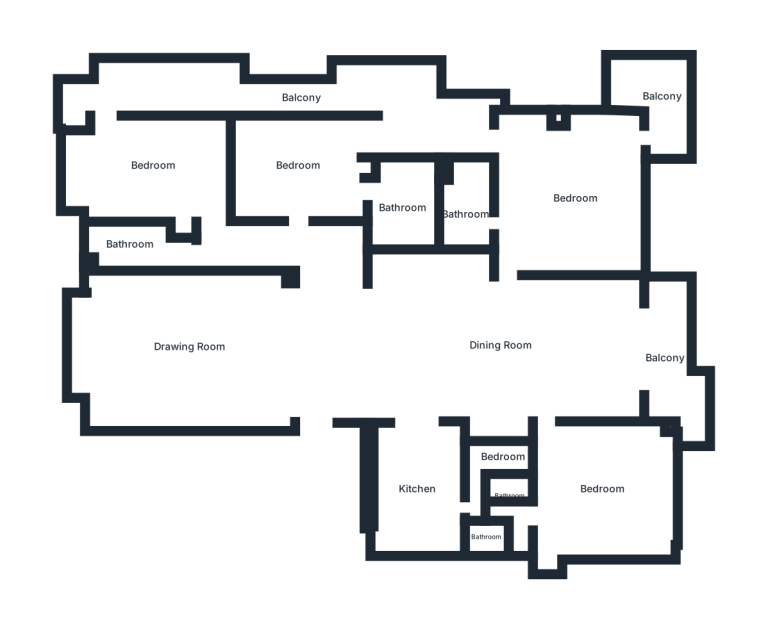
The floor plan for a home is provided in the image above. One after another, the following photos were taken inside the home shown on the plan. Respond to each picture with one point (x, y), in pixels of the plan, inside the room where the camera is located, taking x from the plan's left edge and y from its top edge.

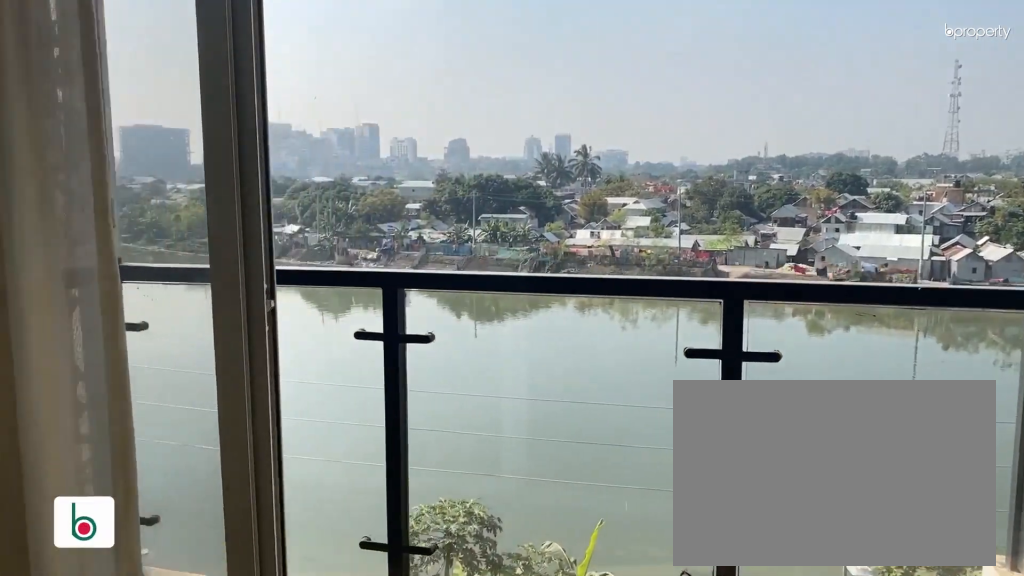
(666, 357)
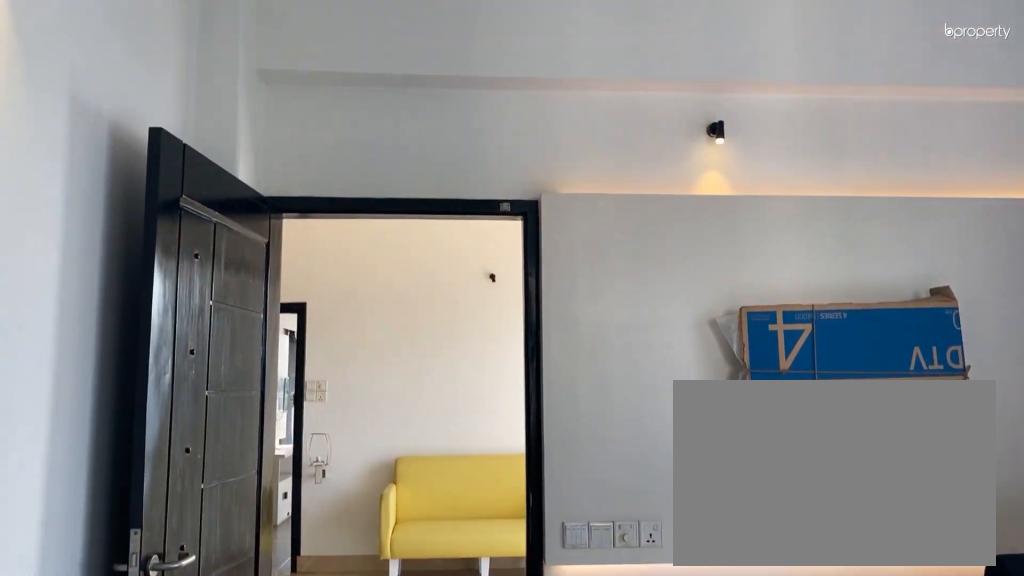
(598, 490)
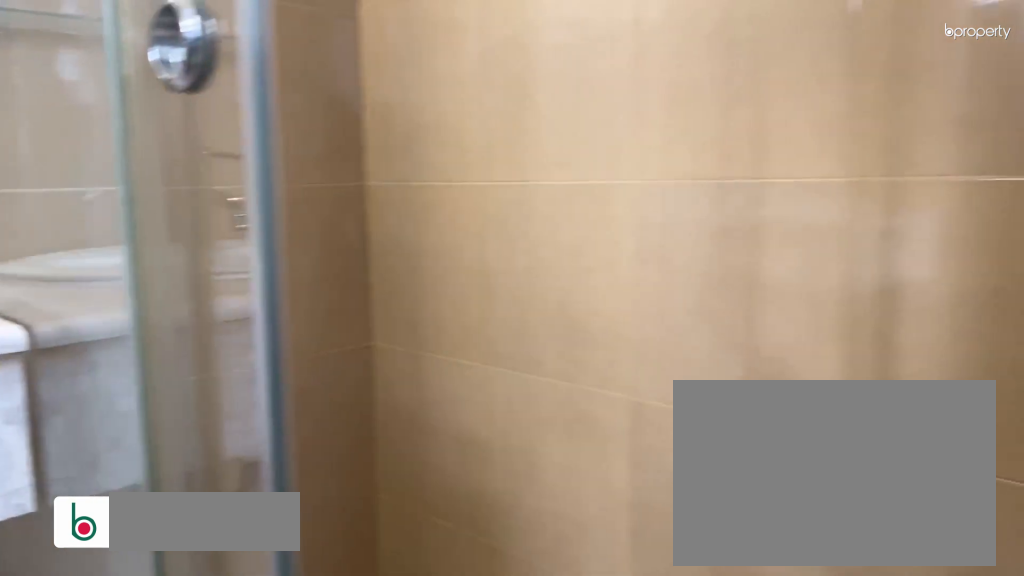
(509, 498)
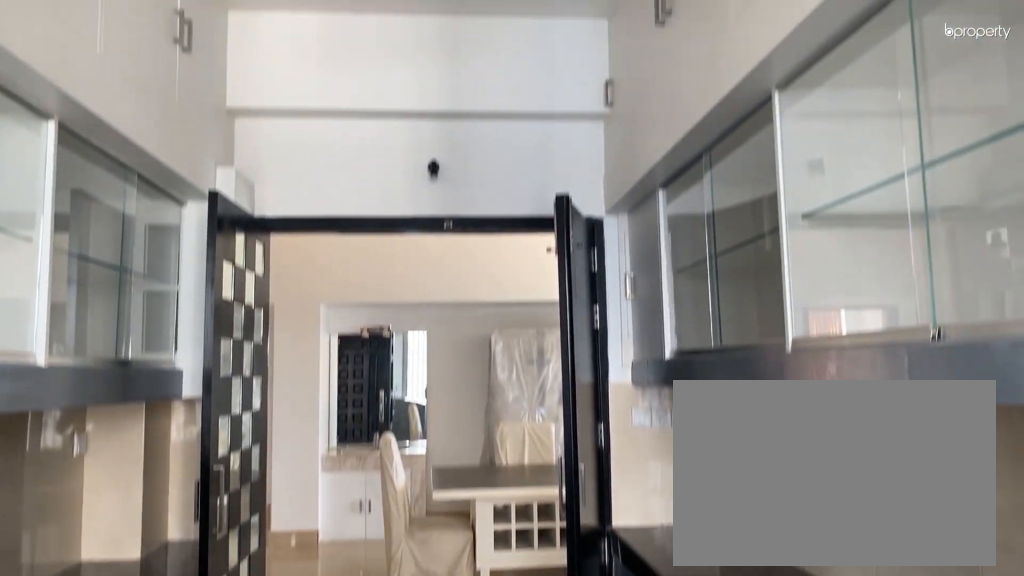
(417, 486)
